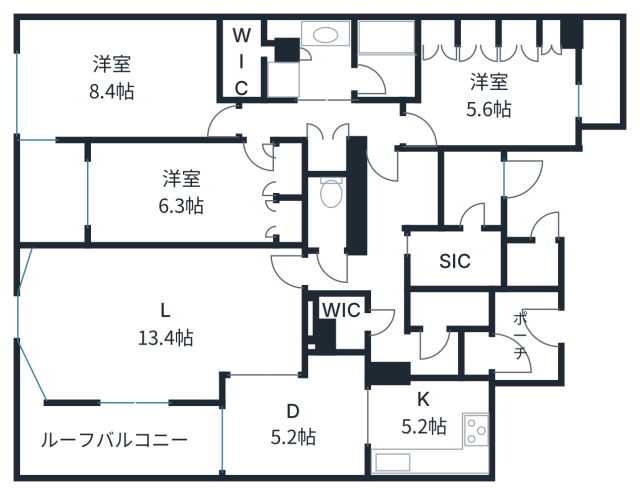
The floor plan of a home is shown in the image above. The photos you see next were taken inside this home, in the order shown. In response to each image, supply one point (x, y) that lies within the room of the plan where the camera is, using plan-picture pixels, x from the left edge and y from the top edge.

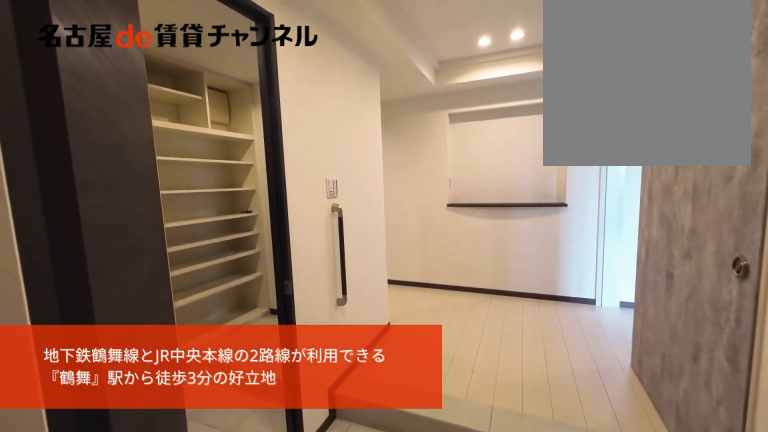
(471, 189)
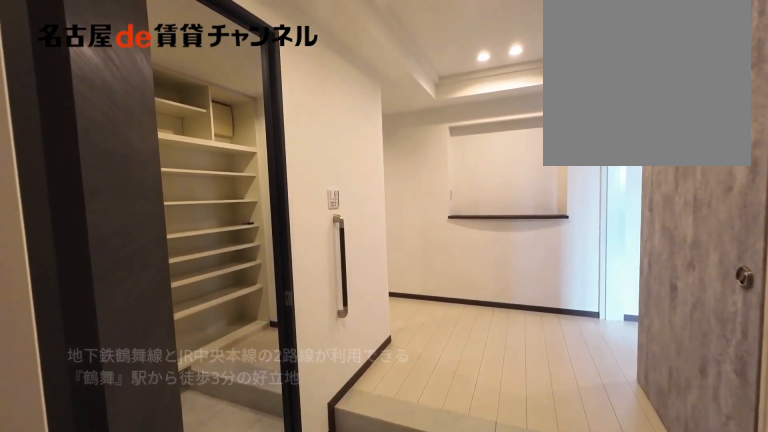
(471, 189)
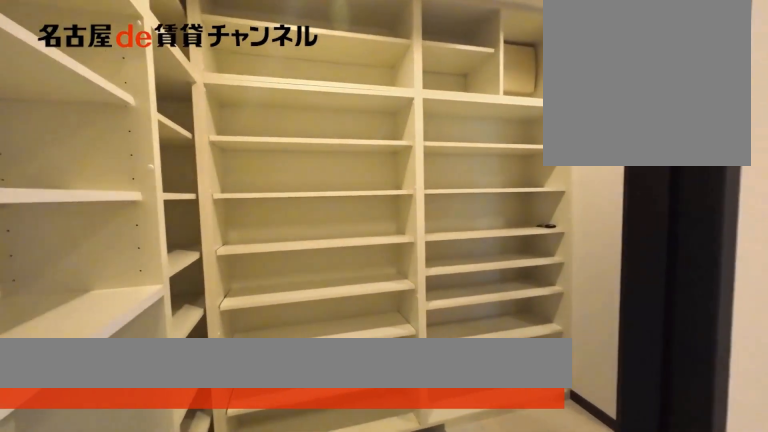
(455, 259)
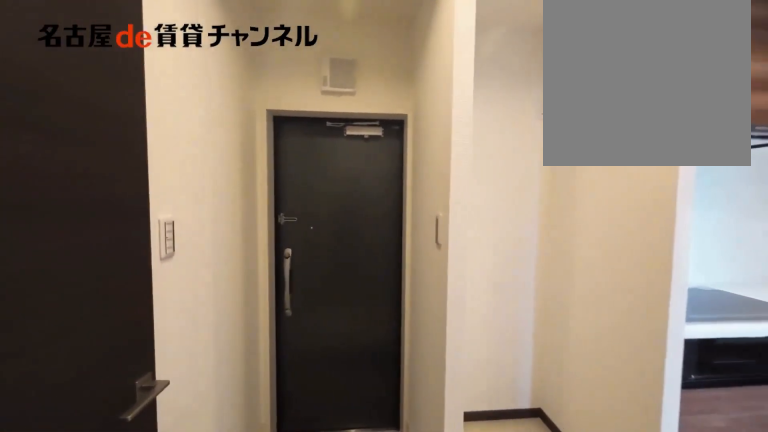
(407, 338)
